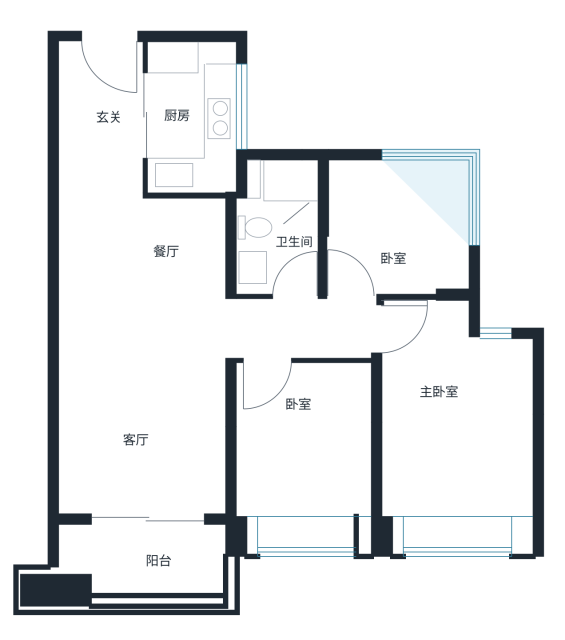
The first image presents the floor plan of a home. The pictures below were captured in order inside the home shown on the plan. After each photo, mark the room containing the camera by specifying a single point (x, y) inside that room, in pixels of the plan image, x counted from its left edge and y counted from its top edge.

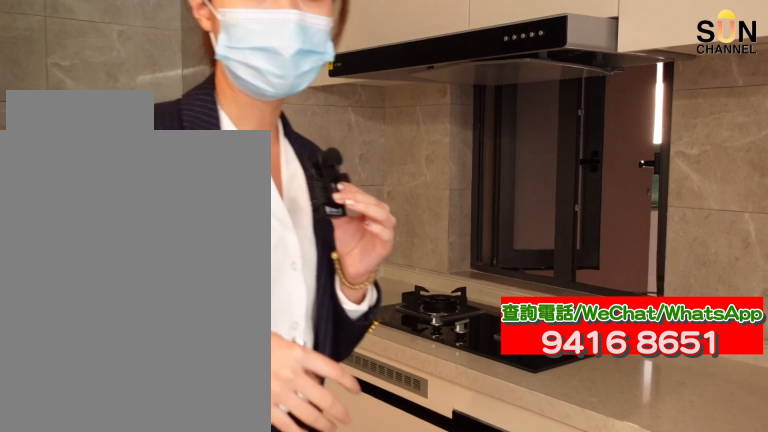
(191, 115)
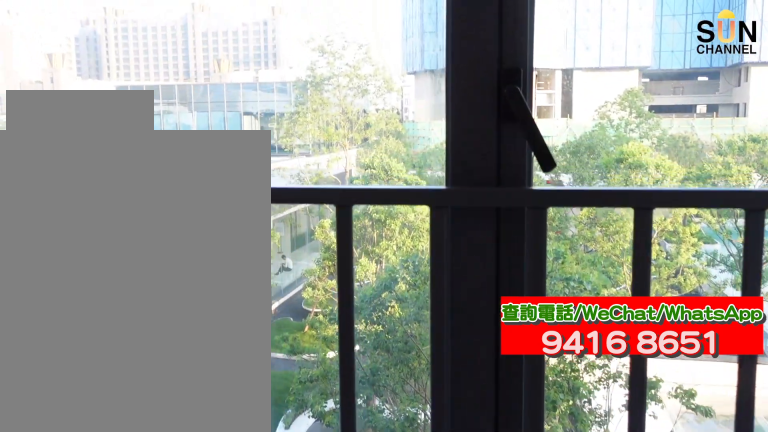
(310, 459)
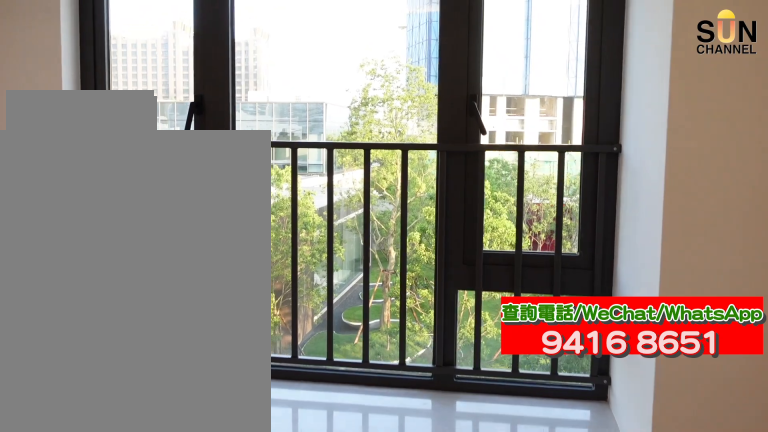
(459, 446)
